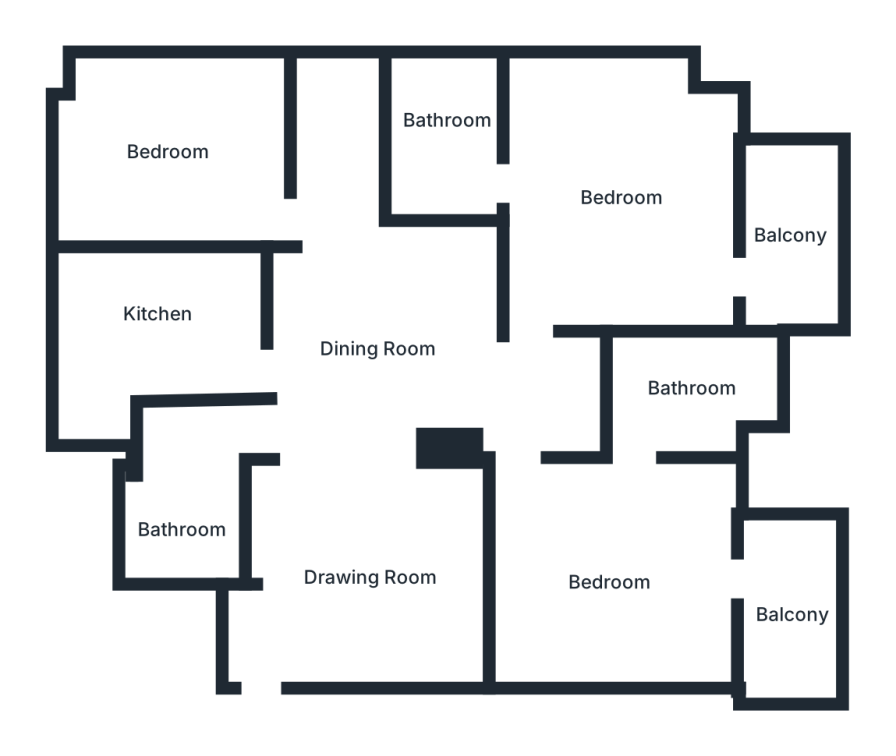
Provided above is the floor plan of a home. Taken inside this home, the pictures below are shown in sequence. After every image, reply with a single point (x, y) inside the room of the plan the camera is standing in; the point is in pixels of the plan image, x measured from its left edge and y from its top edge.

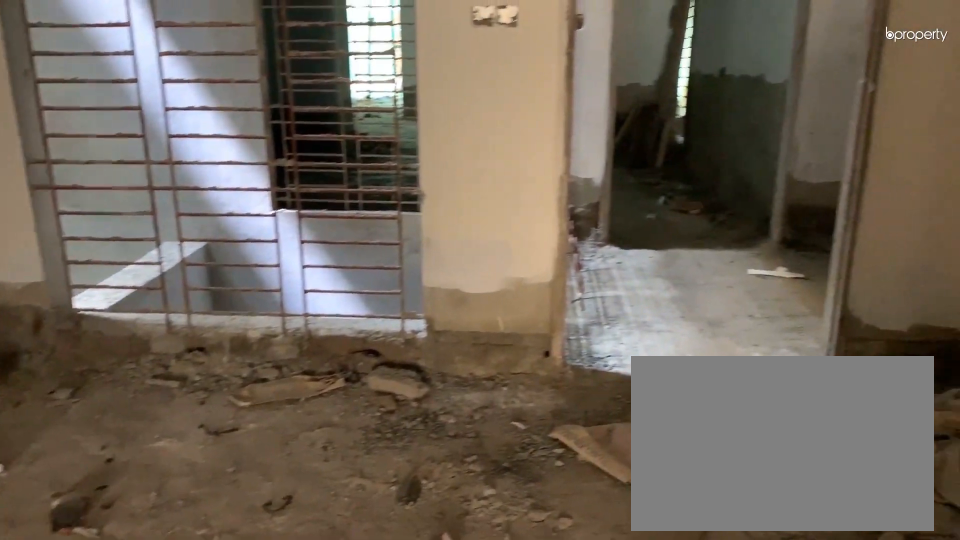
(364, 565)
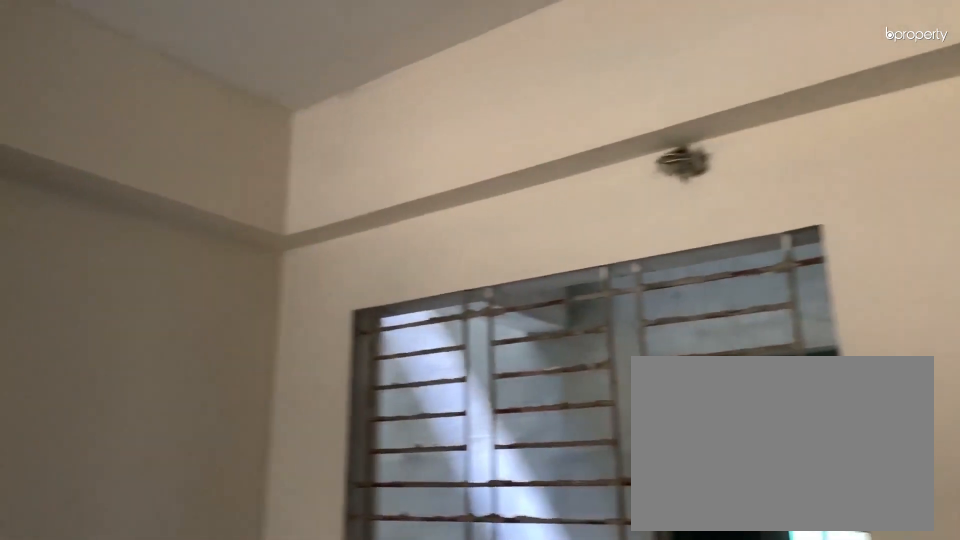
(364, 565)
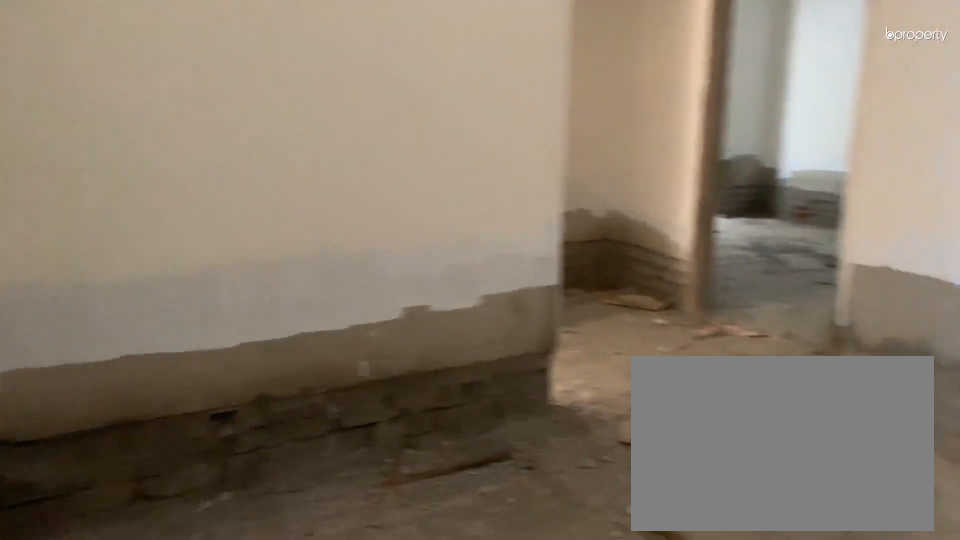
(386, 334)
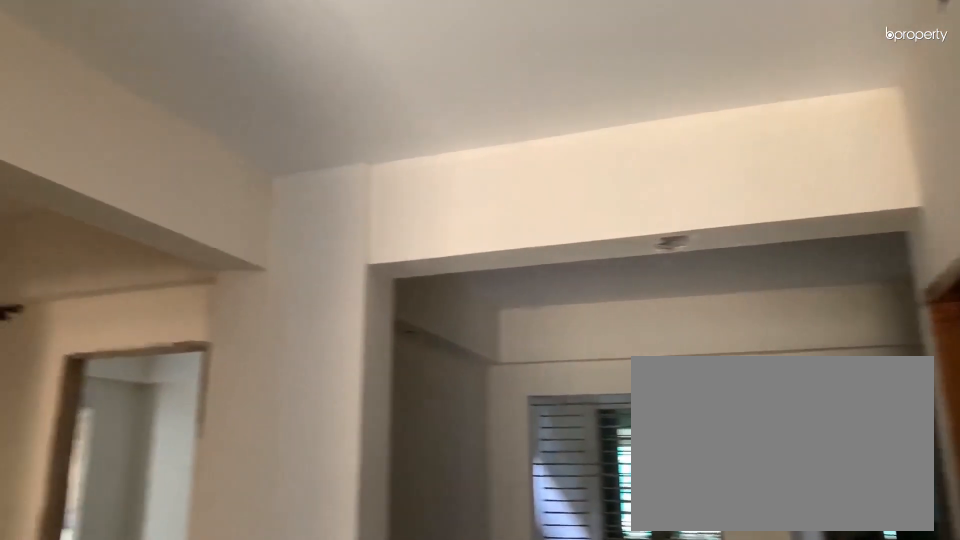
(386, 334)
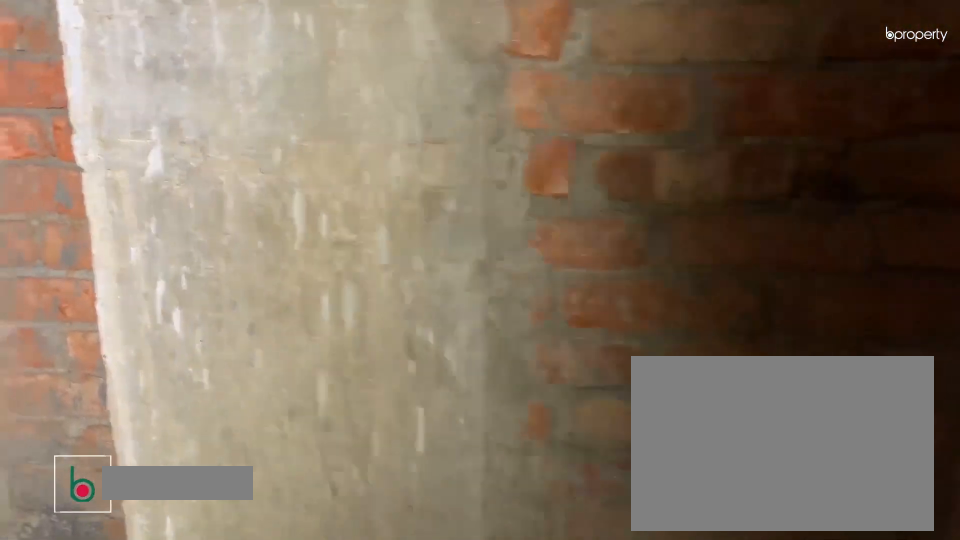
(178, 492)
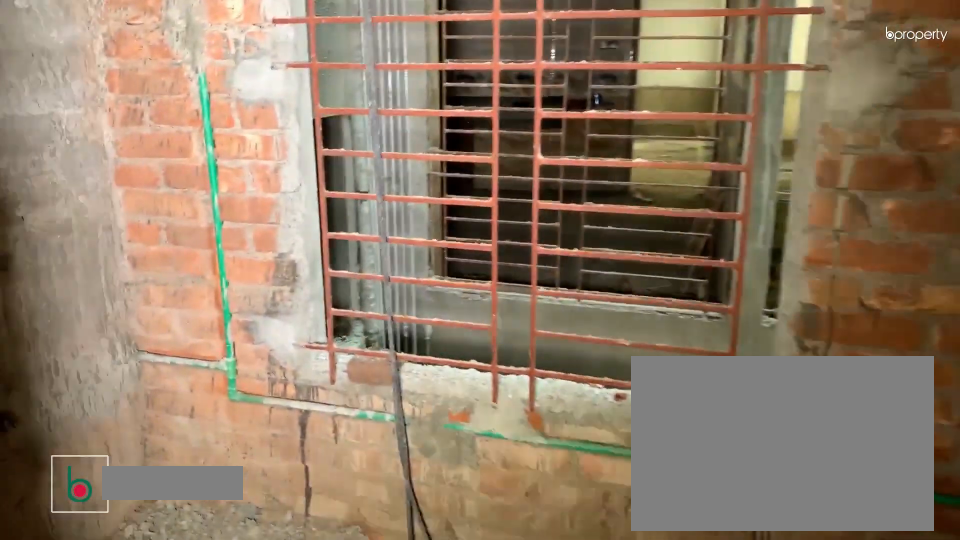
(140, 326)
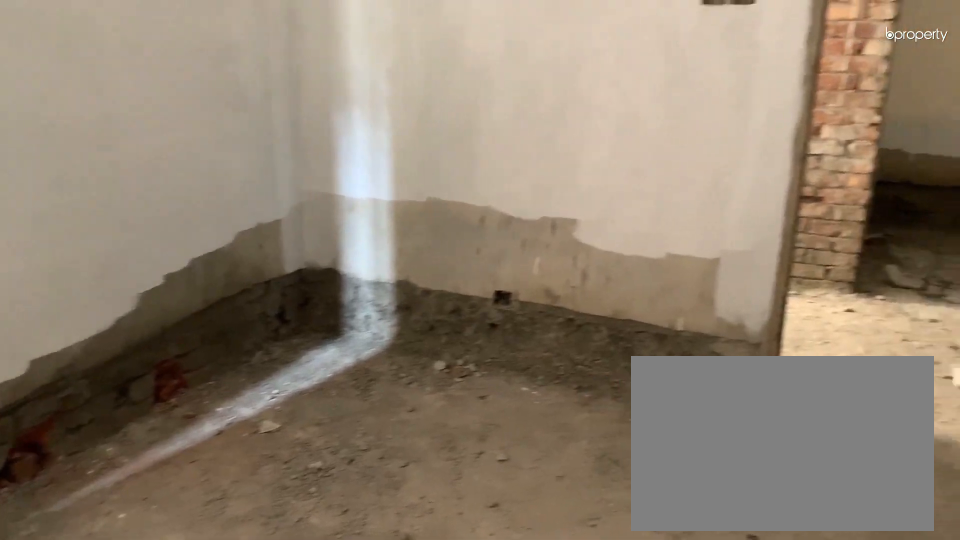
(168, 154)
